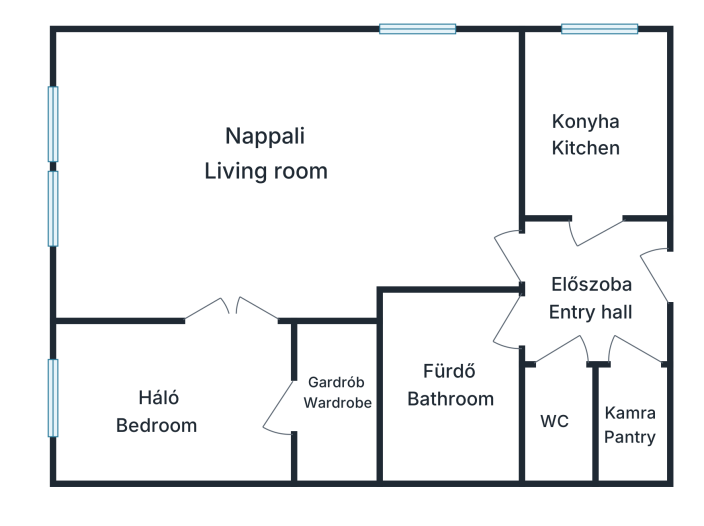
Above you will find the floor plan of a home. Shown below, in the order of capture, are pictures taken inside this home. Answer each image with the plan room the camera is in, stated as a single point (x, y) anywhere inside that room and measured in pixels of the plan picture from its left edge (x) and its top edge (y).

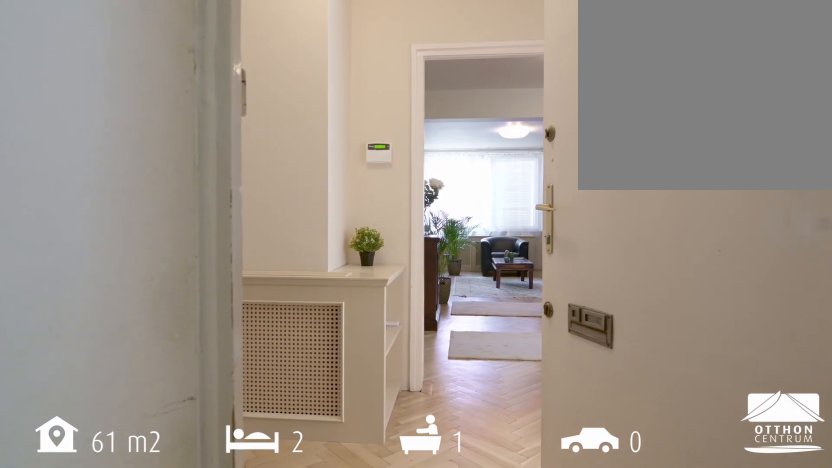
(593, 284)
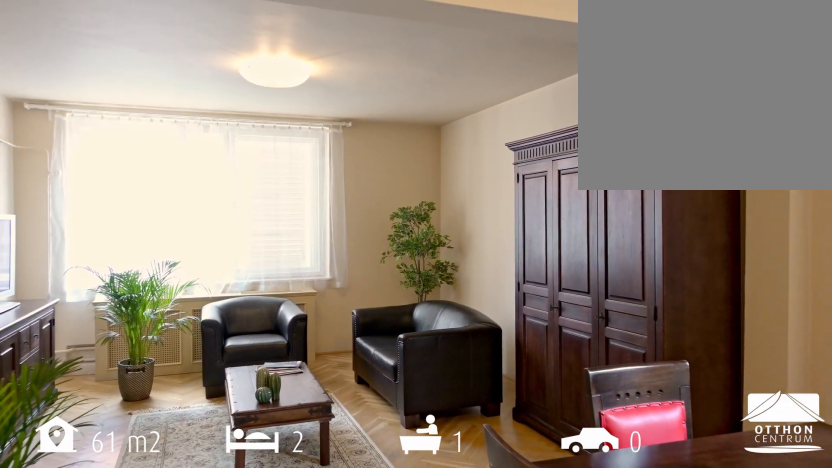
(292, 168)
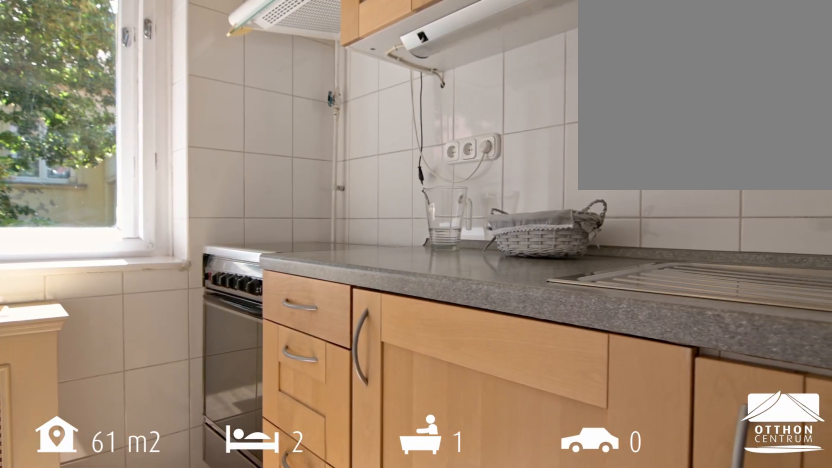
(589, 126)
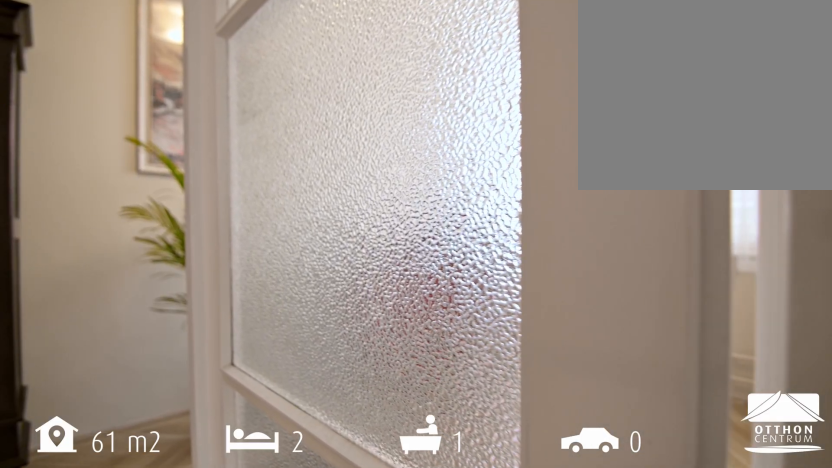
(195, 399)
